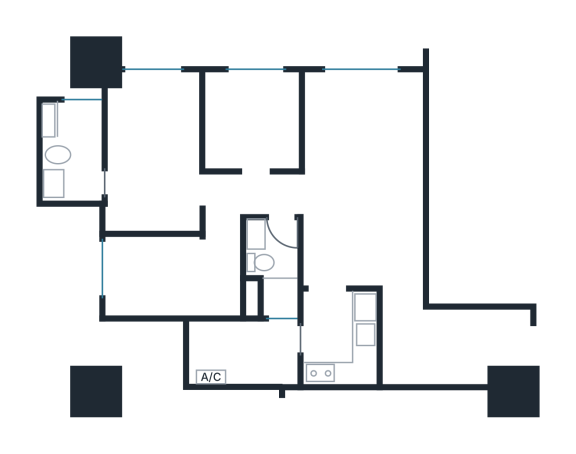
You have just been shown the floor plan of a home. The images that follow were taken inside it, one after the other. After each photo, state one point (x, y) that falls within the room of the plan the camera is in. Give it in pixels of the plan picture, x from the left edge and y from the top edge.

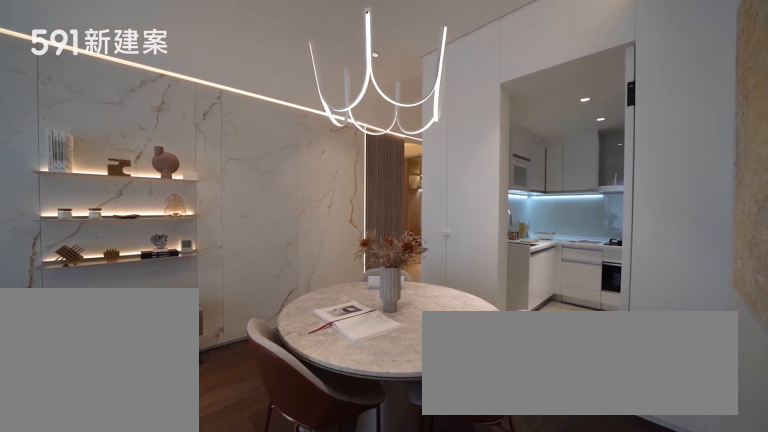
(365, 251)
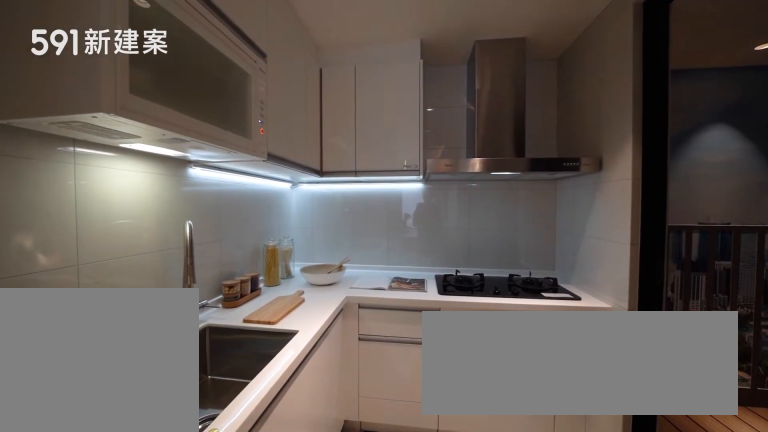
(341, 342)
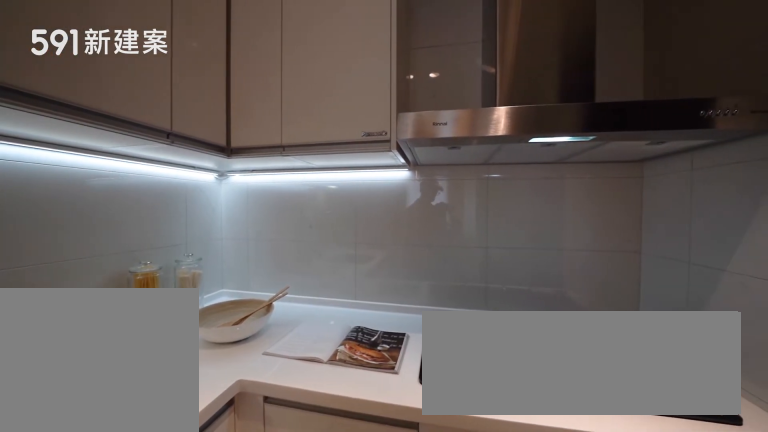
(341, 342)
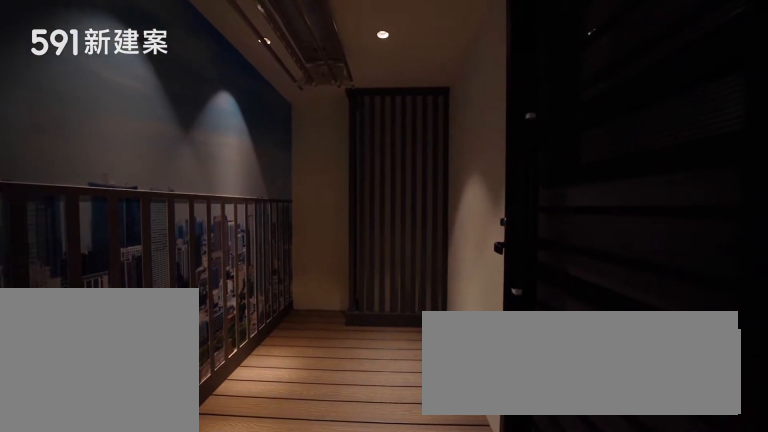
(240, 350)
